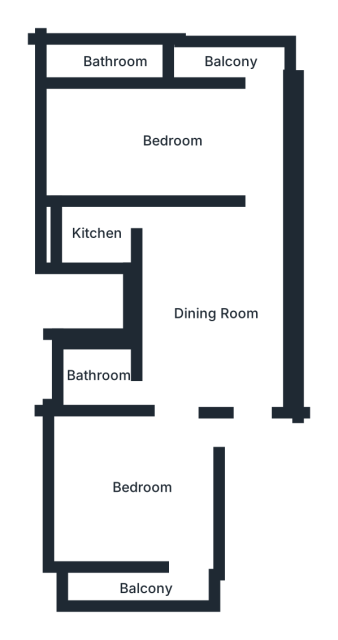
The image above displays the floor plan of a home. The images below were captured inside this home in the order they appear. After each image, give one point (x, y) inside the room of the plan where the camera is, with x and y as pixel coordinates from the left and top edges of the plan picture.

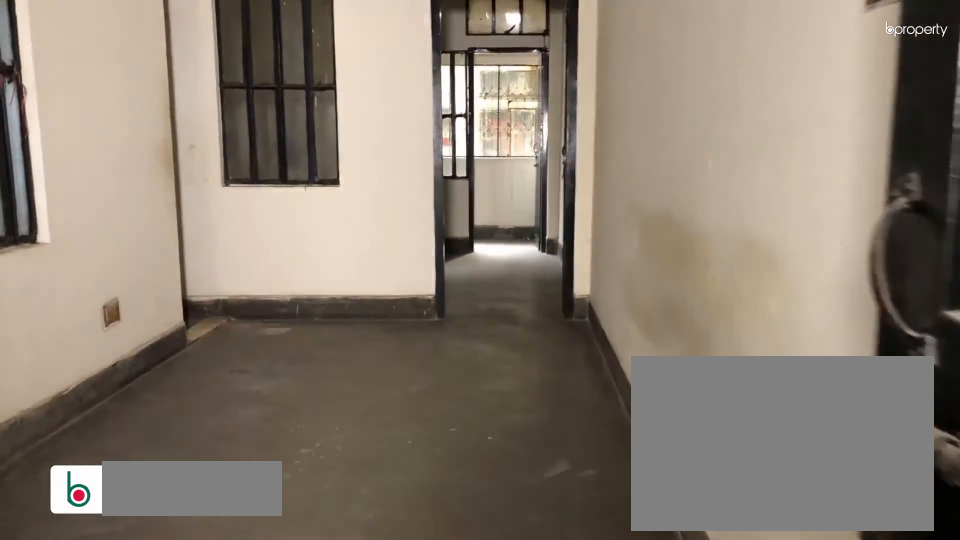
(240, 339)
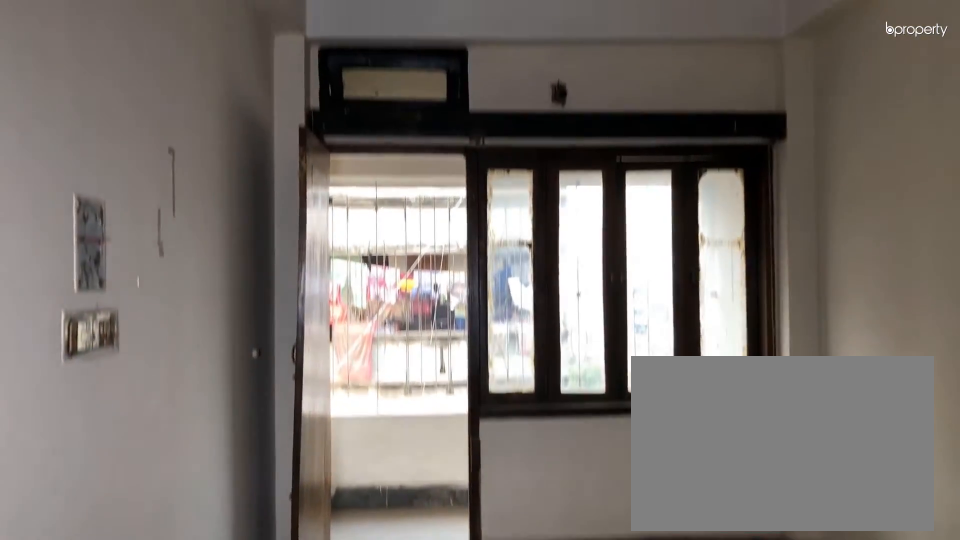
(145, 488)
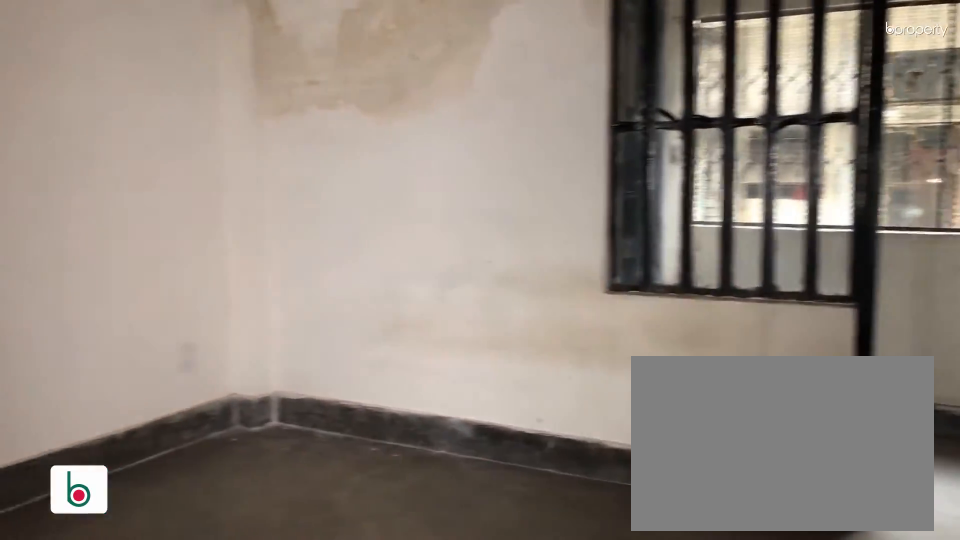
(171, 141)
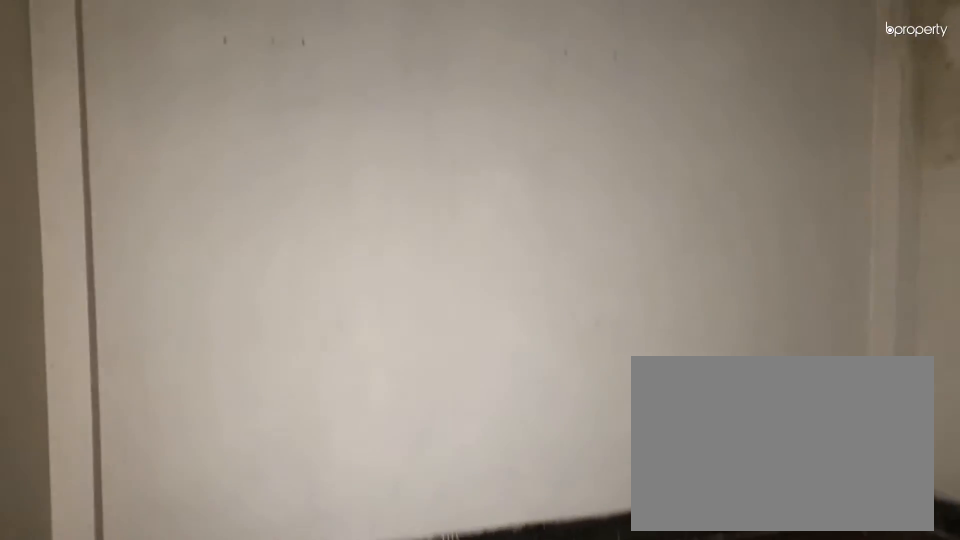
(170, 141)
